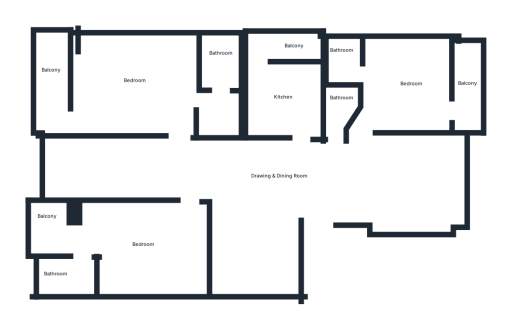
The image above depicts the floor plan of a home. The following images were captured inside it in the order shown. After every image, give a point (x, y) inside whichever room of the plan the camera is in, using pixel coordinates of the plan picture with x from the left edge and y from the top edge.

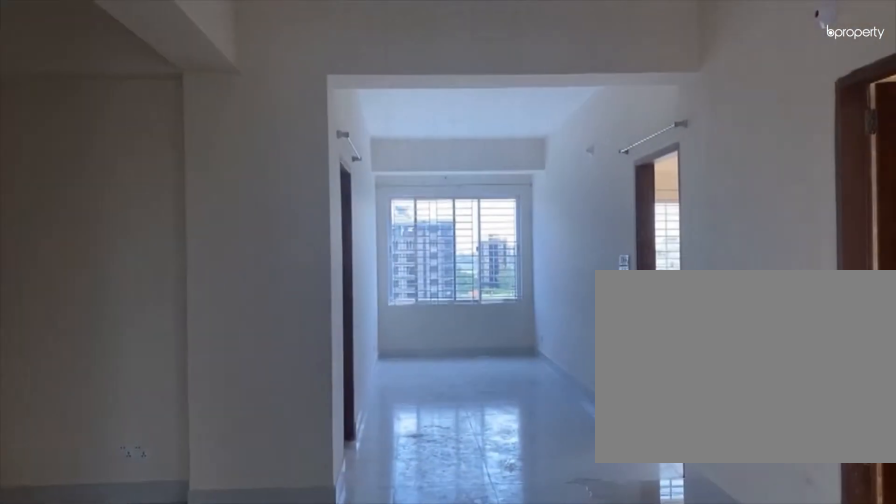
(255, 174)
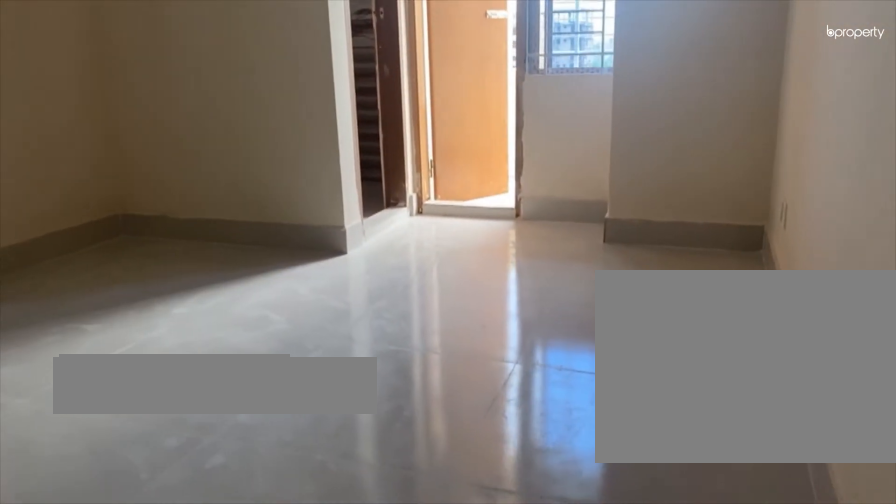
(140, 244)
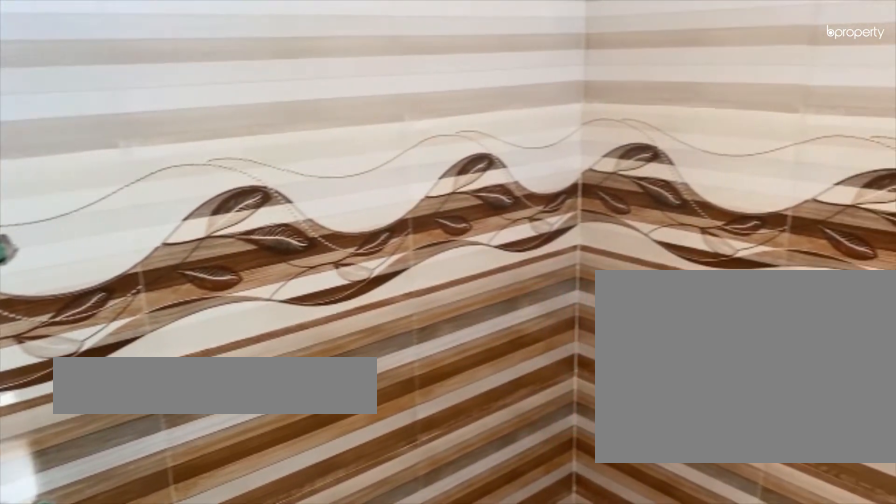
(63, 273)
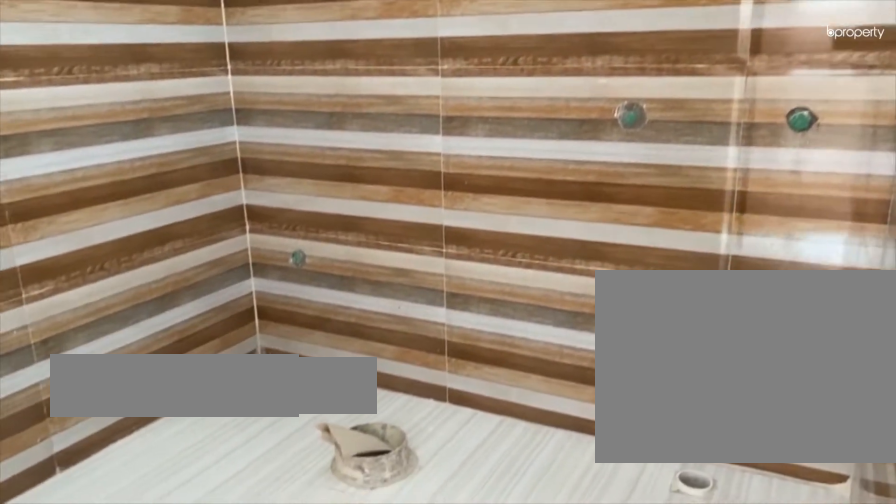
(63, 273)
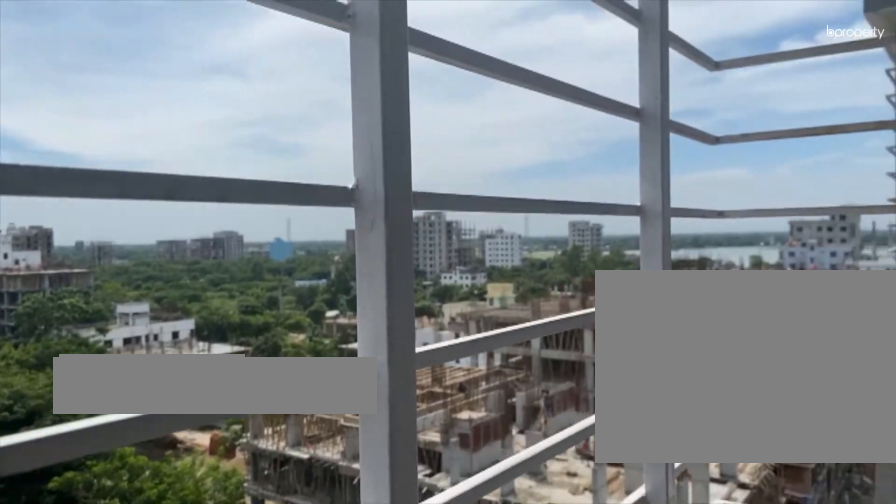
(45, 217)
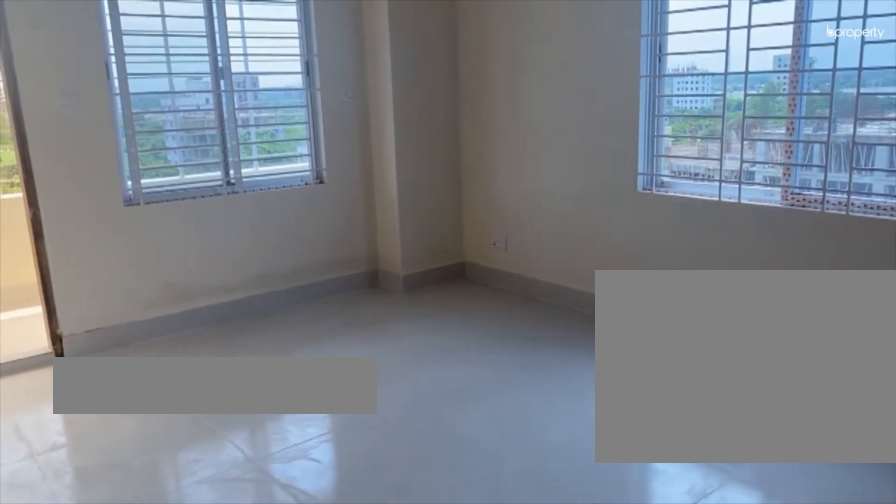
(135, 88)
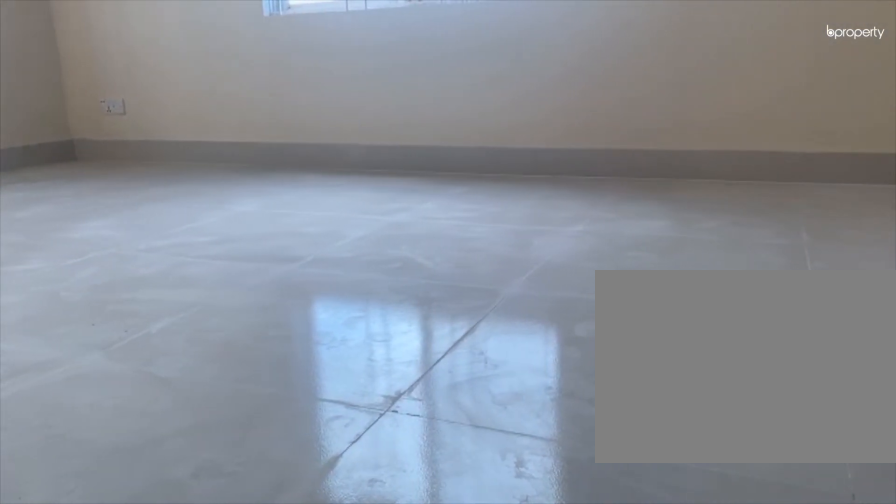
(135, 88)
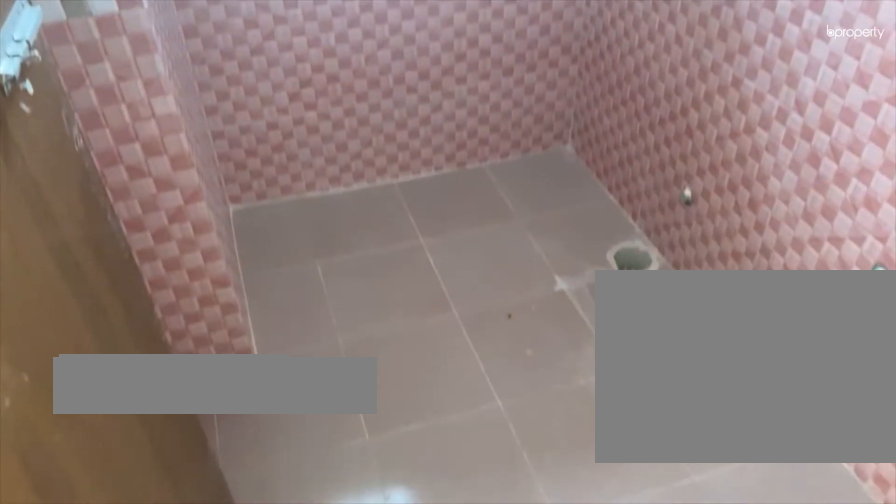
(220, 54)
